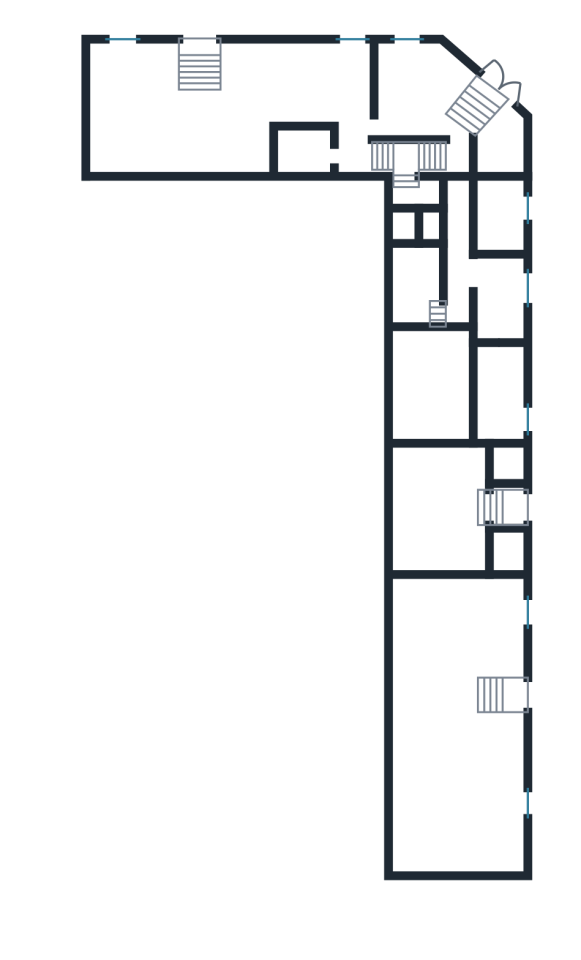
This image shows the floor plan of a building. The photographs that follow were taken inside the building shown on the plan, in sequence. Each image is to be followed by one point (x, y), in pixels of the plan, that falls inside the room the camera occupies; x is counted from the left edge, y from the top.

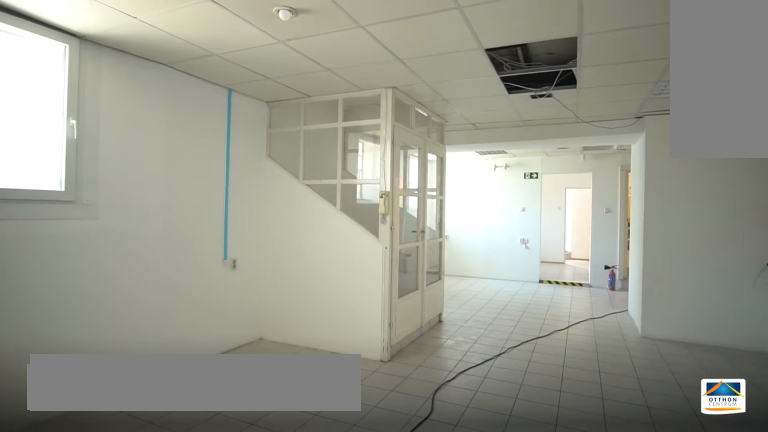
(212, 126)
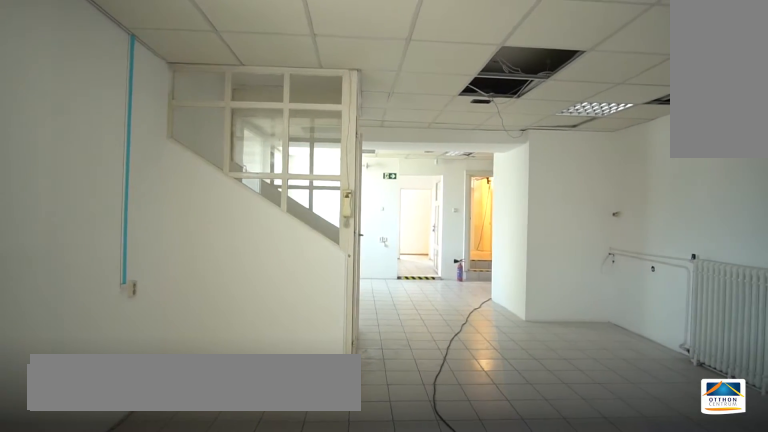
(213, 126)
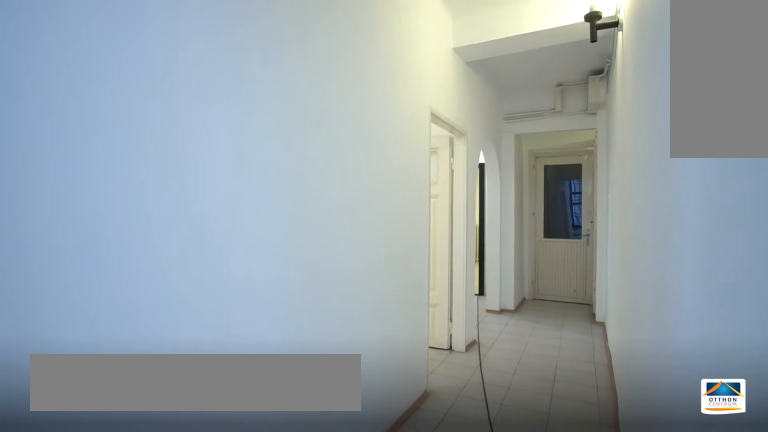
(454, 263)
